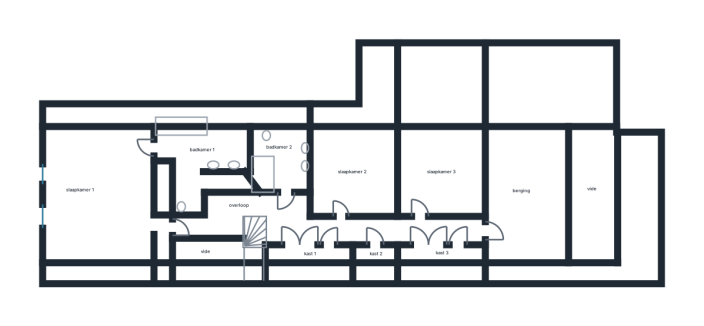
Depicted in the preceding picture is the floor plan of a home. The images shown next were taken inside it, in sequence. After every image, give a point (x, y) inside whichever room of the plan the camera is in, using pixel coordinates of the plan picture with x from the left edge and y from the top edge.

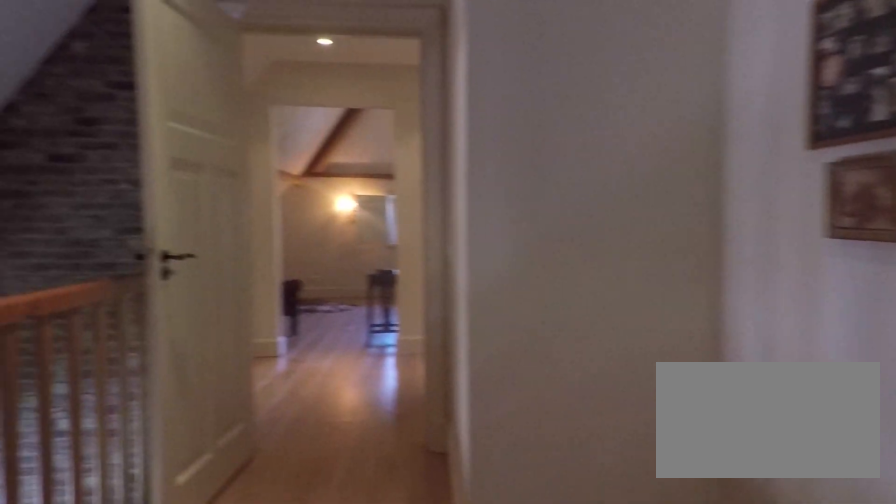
(314, 223)
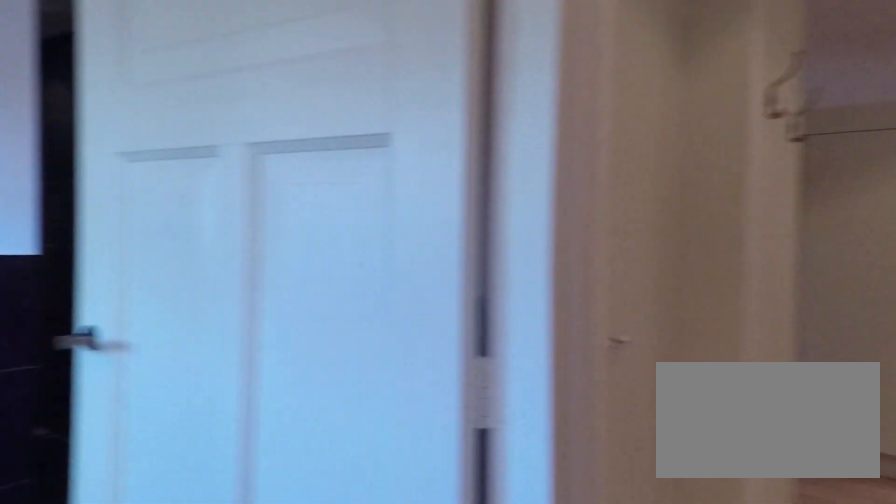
(104, 196)
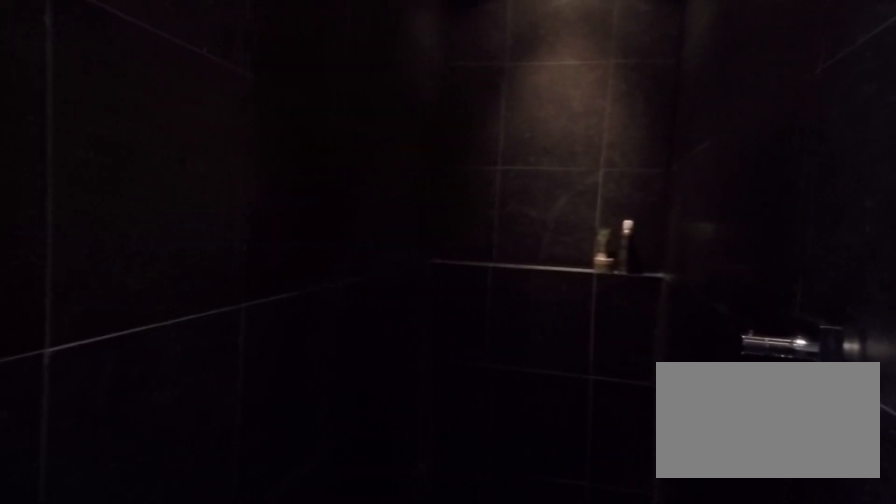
(203, 156)
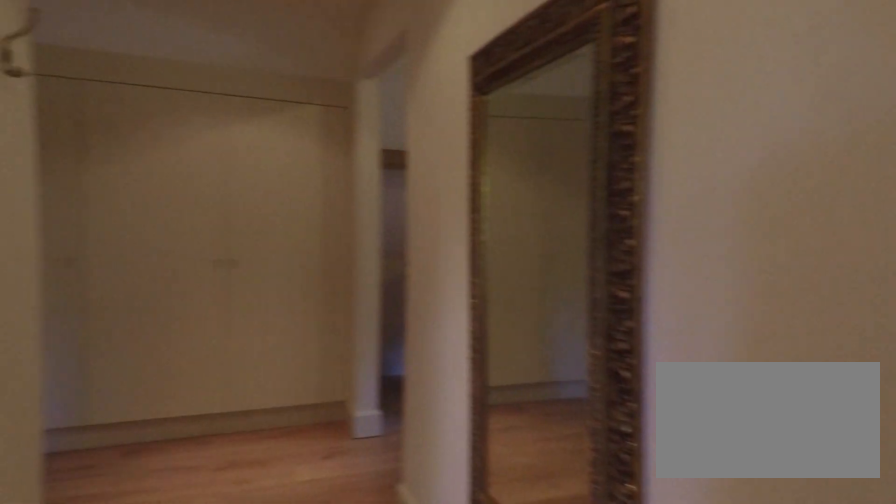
(104, 196)
